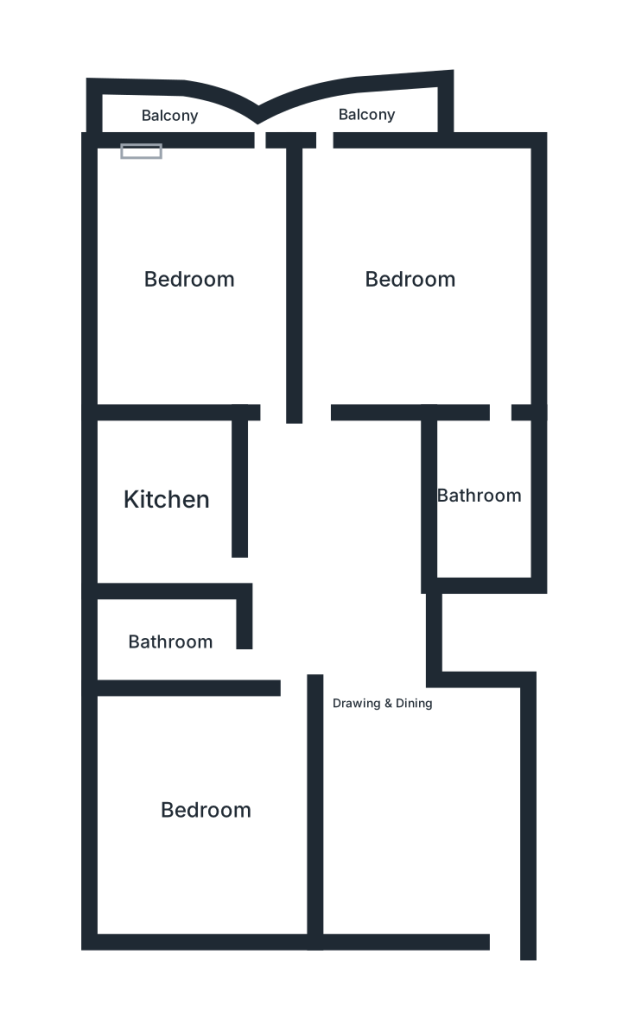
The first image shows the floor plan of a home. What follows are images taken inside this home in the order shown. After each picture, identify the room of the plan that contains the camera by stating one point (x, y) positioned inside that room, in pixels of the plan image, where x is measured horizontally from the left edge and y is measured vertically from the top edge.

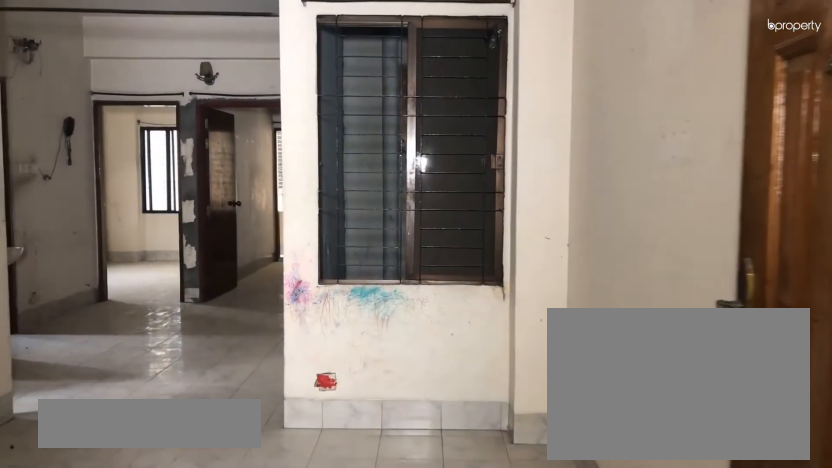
(385, 704)
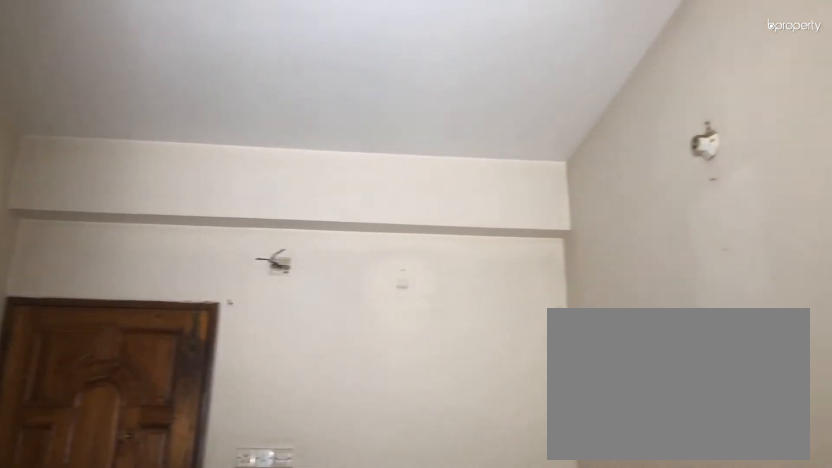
(386, 703)
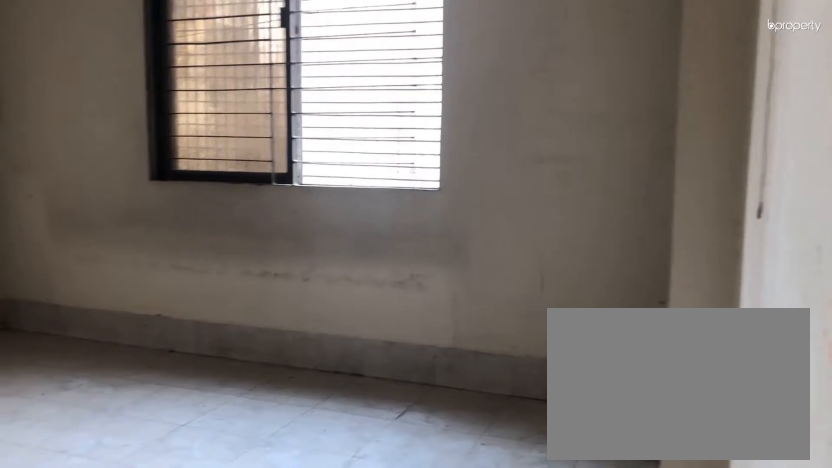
(206, 811)
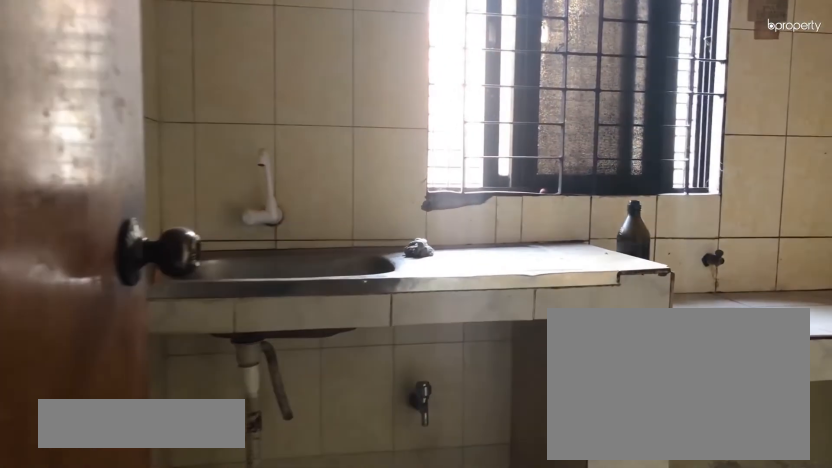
(167, 497)
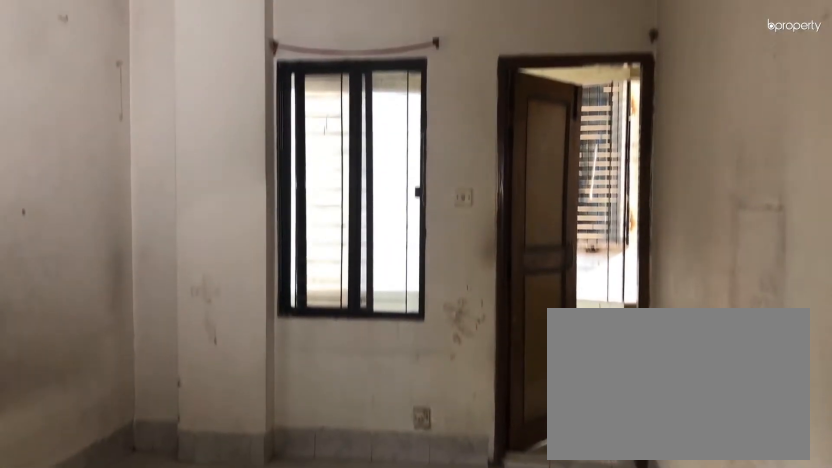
(191, 275)
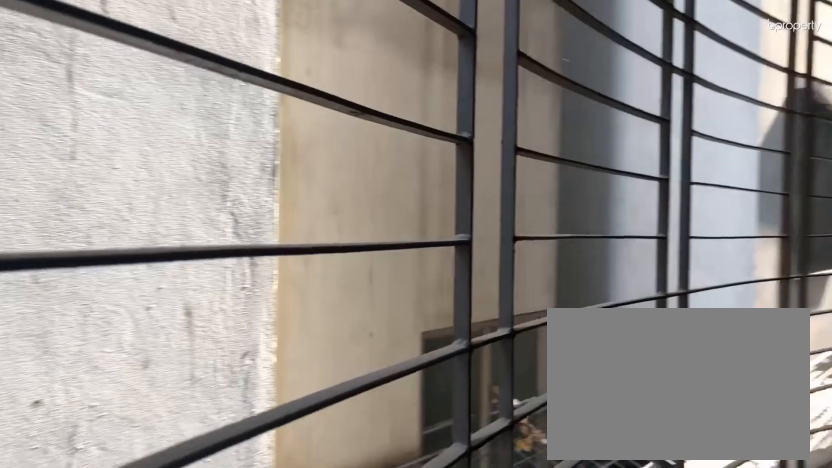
(167, 119)
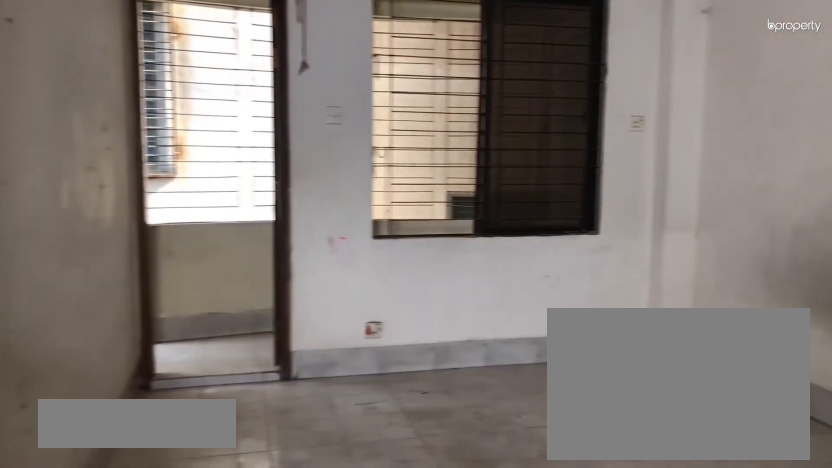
(415, 275)
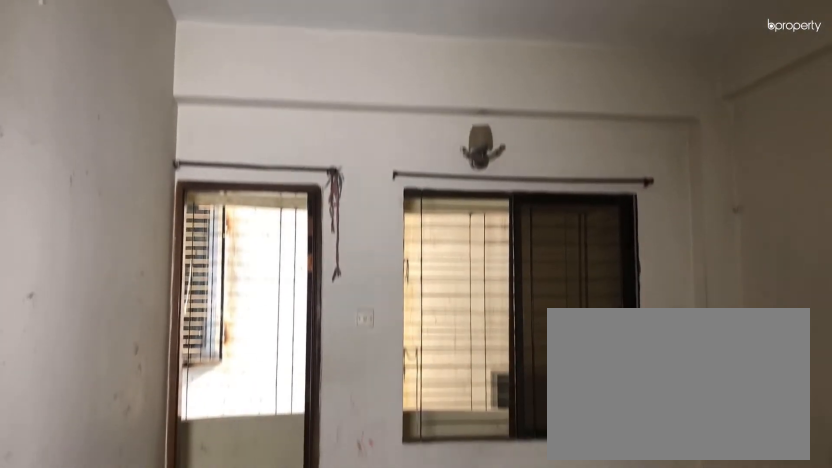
(415, 276)
